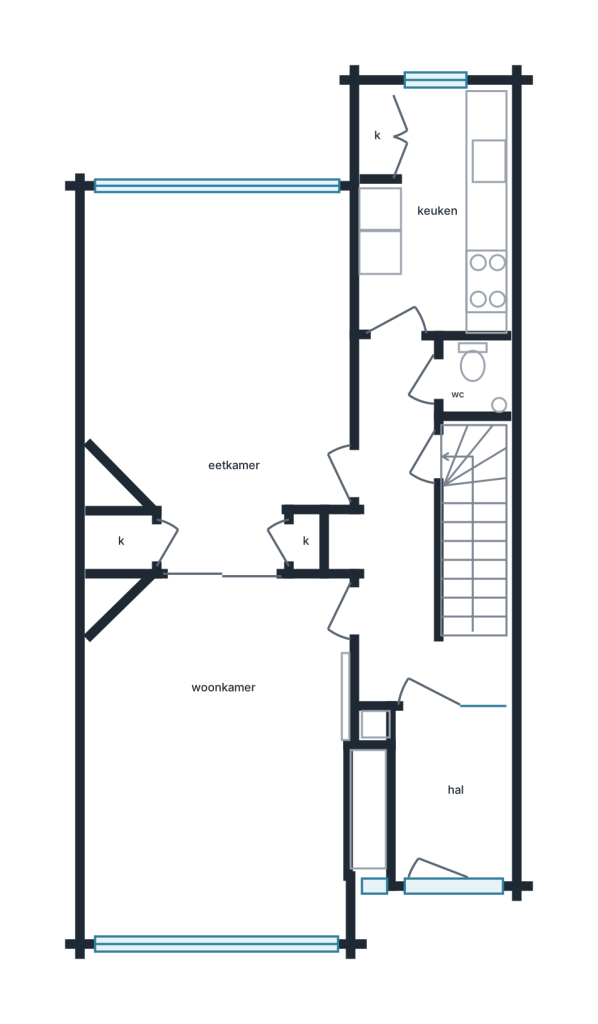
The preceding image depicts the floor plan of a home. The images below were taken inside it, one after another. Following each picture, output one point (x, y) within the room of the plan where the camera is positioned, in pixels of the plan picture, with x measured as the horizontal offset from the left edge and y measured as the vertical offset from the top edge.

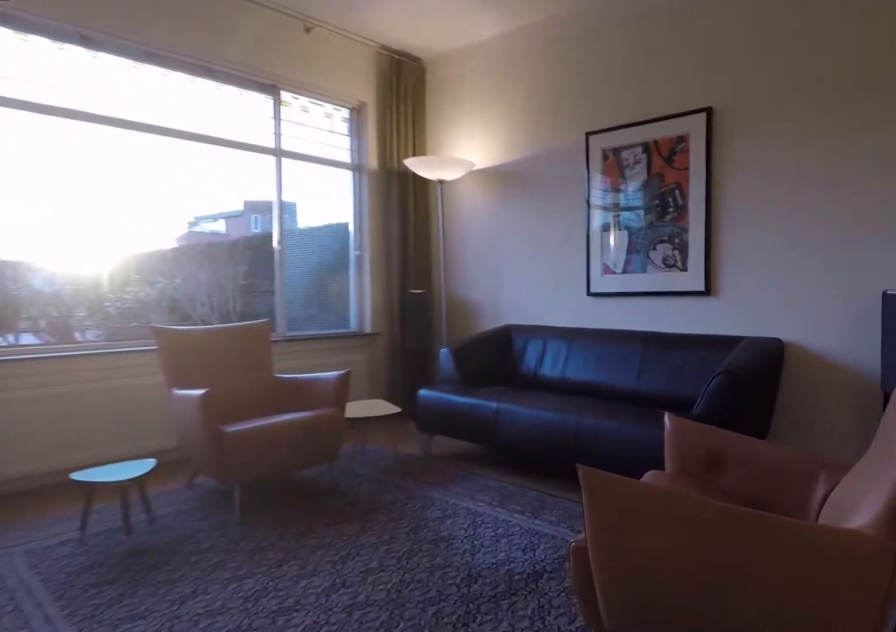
(235, 747)
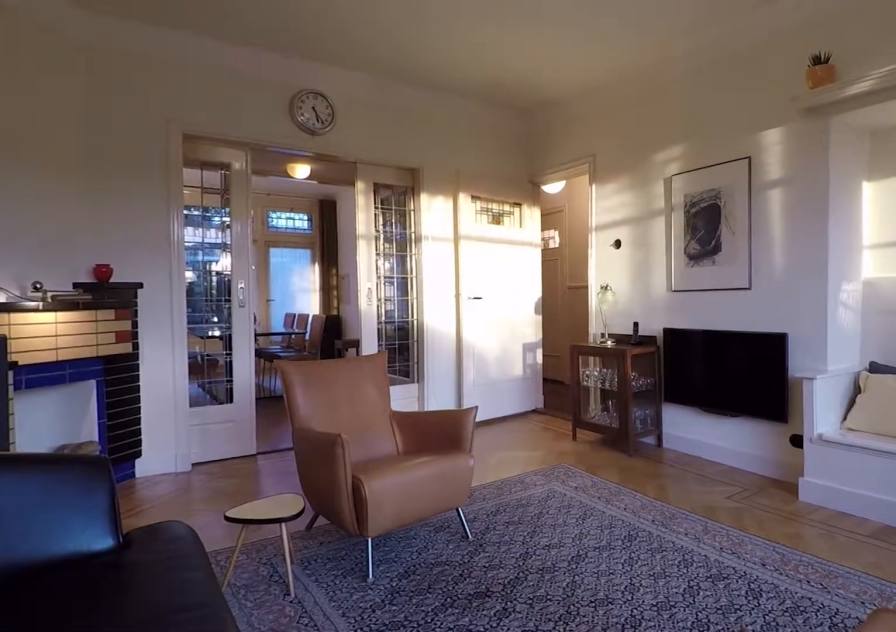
(235, 747)
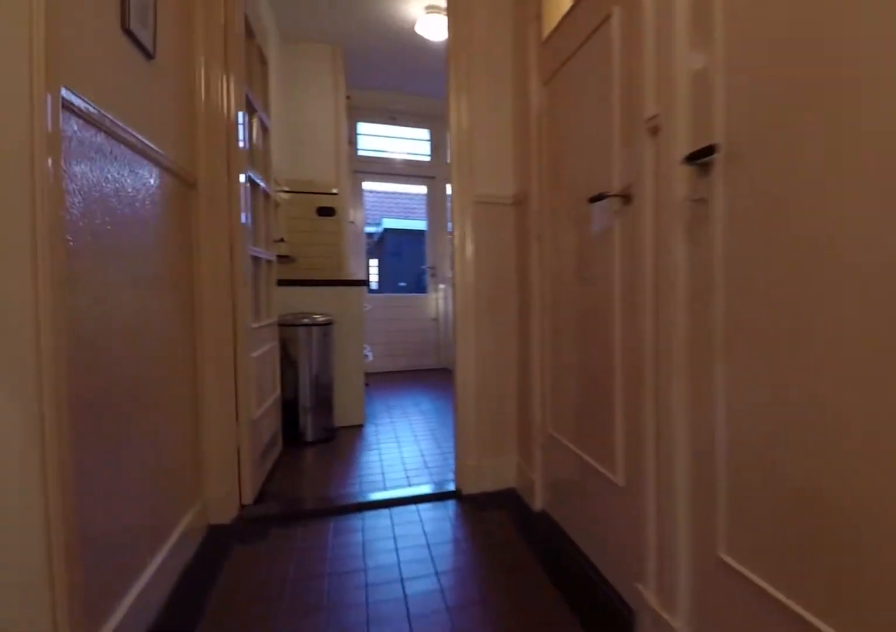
(404, 545)
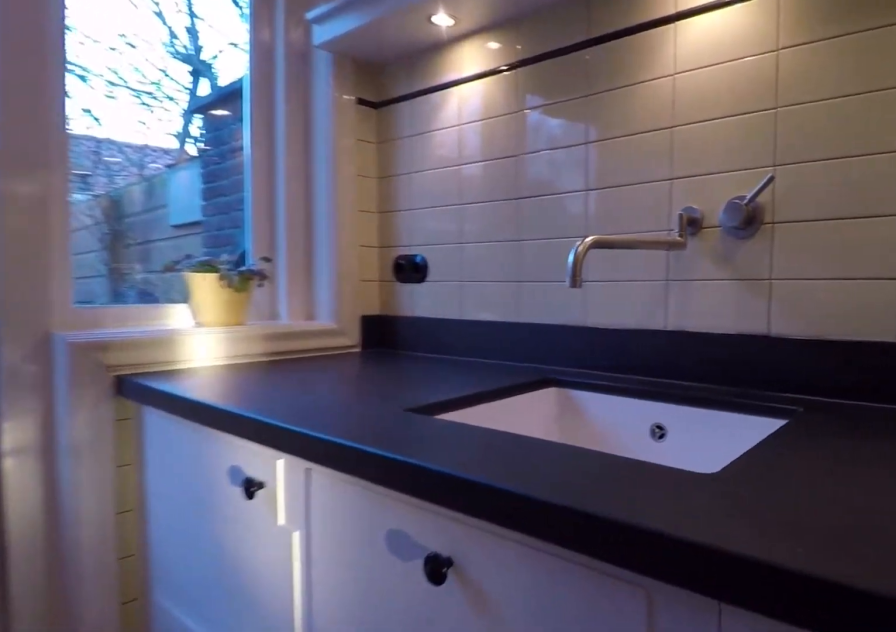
(440, 217)
